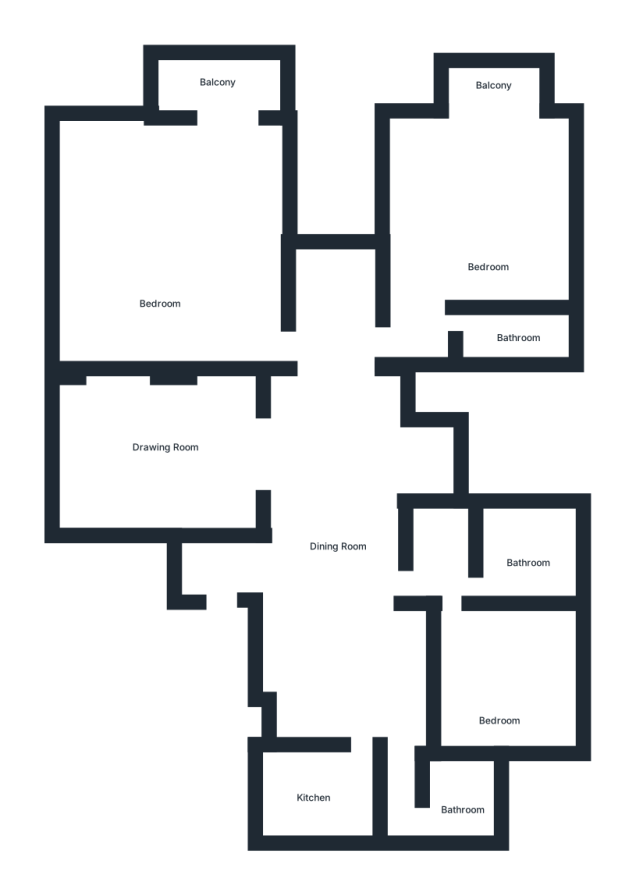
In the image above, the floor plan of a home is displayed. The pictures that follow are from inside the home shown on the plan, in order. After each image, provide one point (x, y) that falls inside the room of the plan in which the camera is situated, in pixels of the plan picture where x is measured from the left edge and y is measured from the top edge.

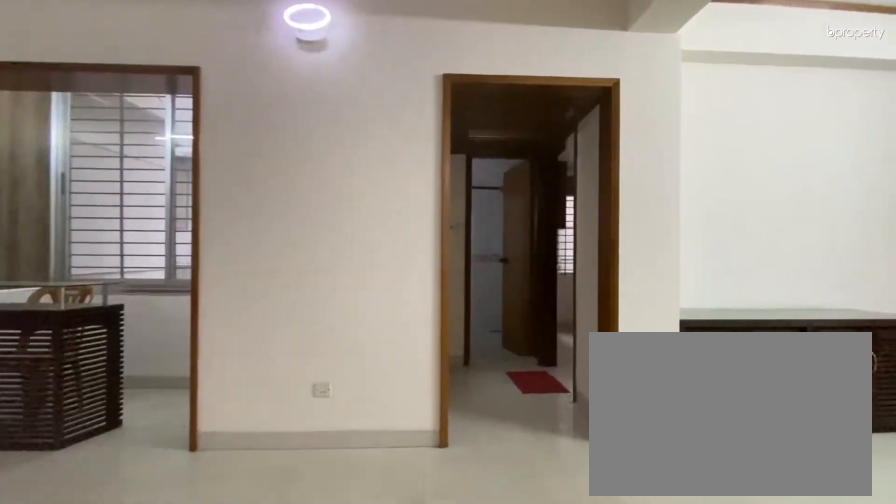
(333, 552)
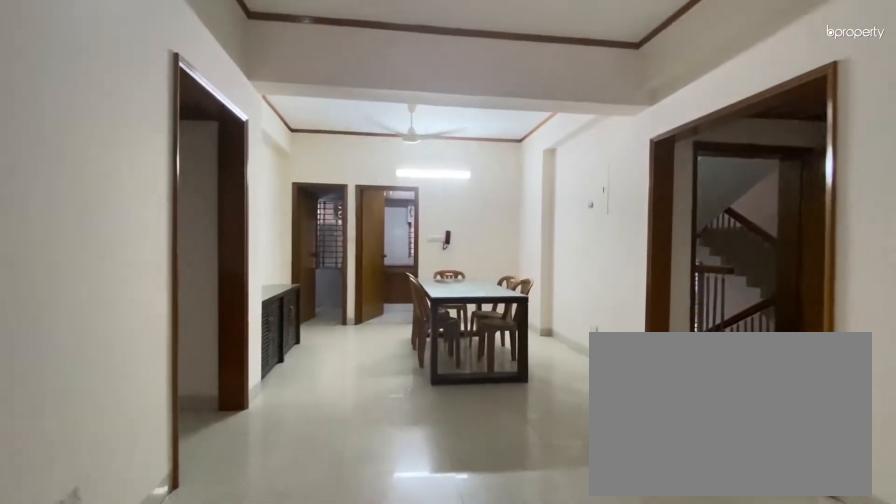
(336, 548)
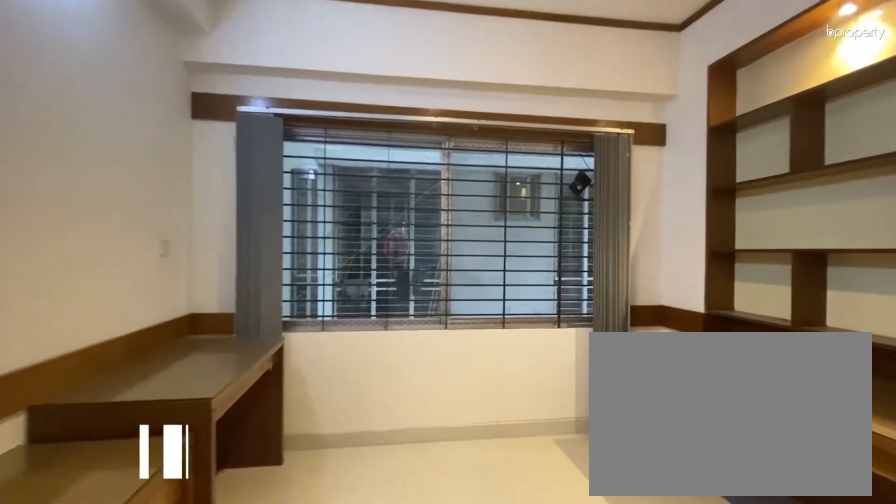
(171, 443)
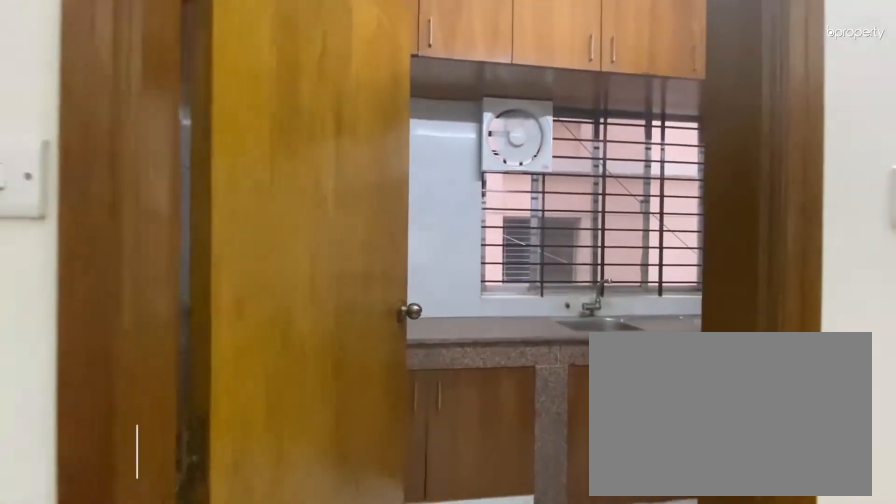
(313, 792)
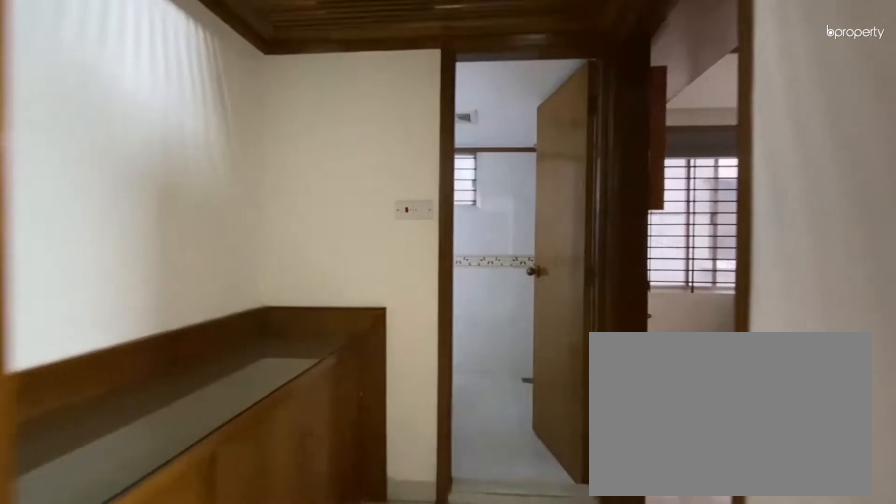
(437, 577)
